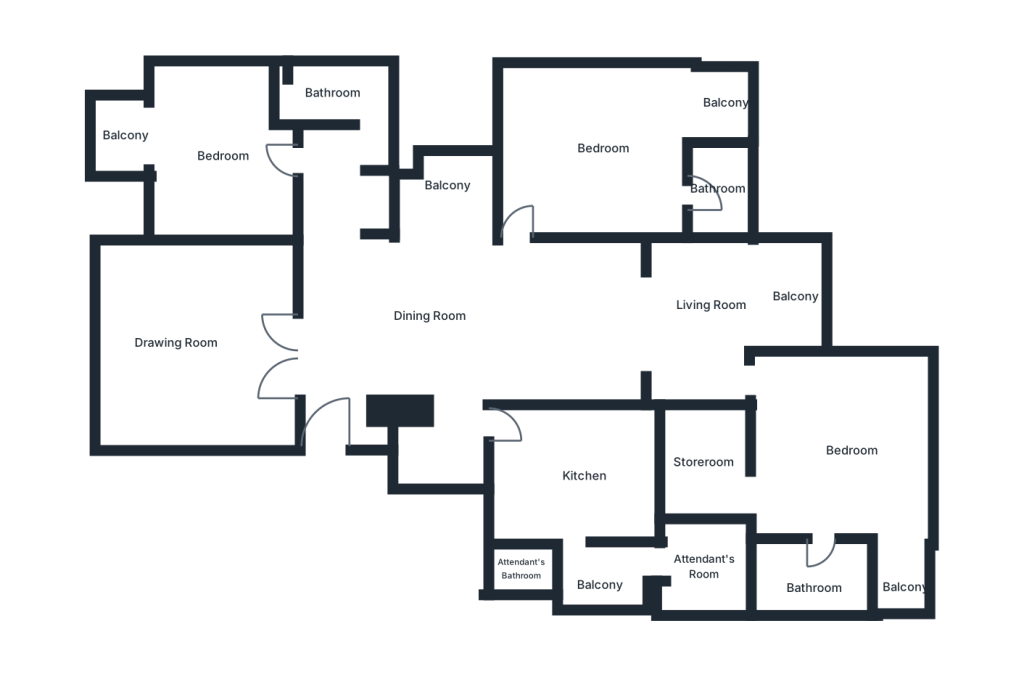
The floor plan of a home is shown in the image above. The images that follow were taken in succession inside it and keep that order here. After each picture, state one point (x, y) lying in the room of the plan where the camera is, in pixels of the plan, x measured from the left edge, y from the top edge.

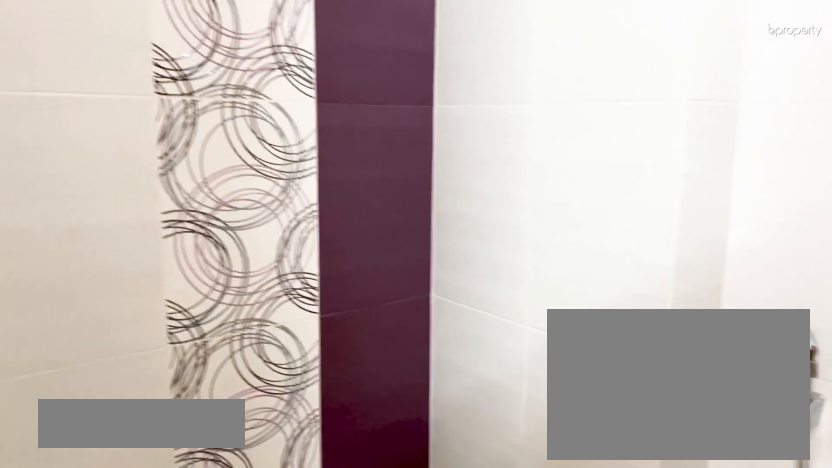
(717, 196)
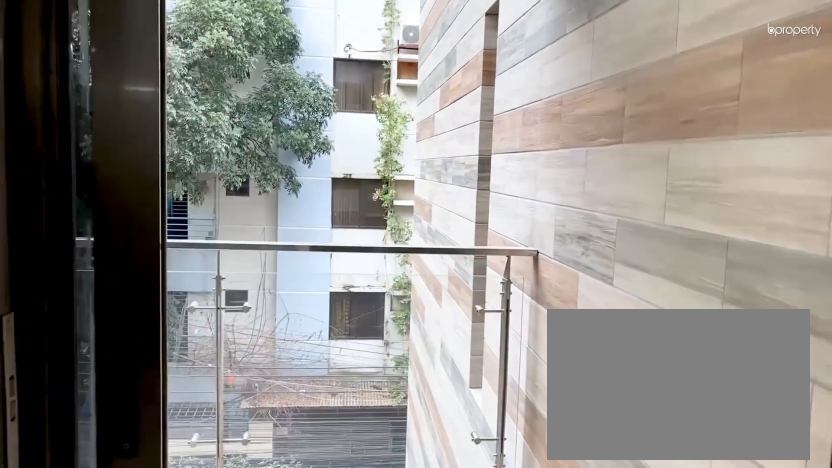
(752, 313)
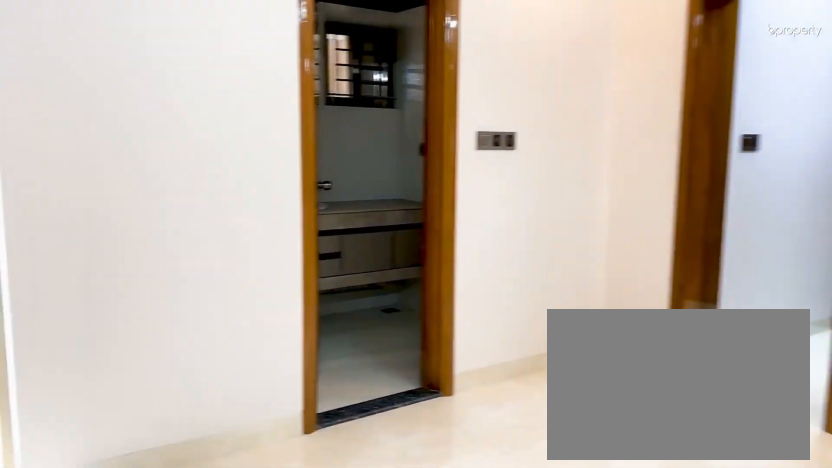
(843, 464)
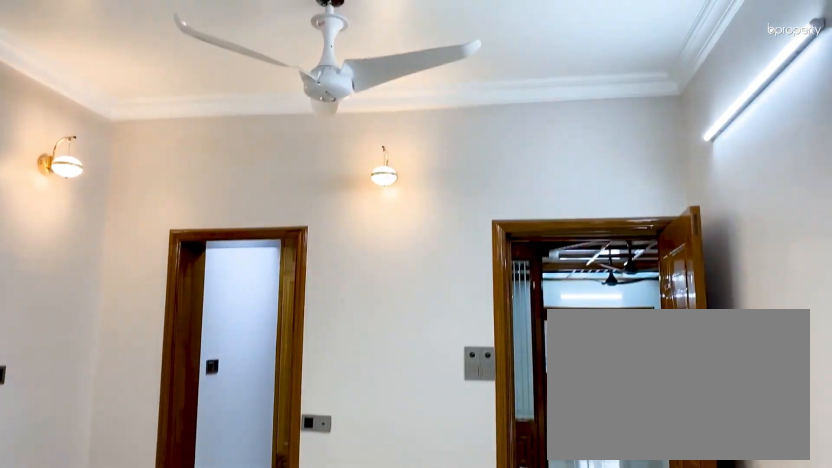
(843, 464)
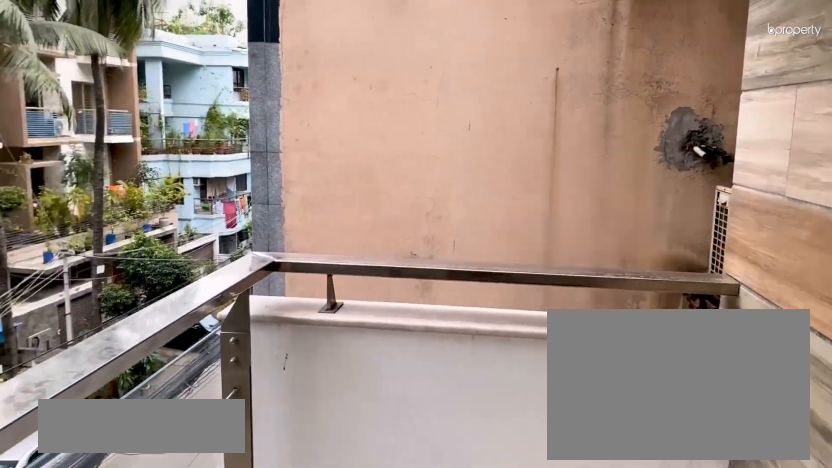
(892, 580)
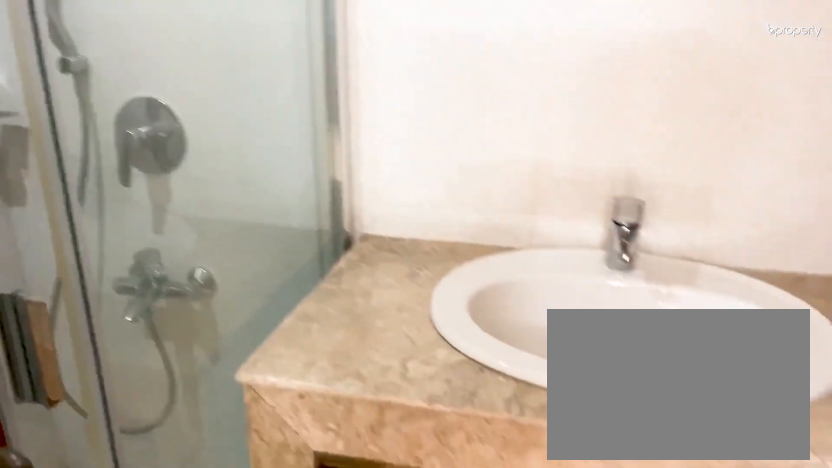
(796, 585)
